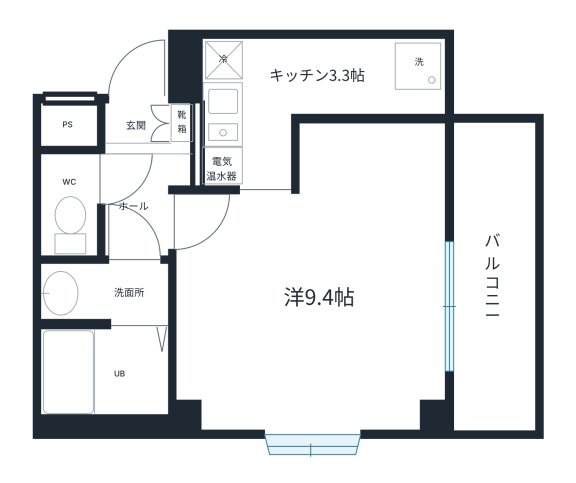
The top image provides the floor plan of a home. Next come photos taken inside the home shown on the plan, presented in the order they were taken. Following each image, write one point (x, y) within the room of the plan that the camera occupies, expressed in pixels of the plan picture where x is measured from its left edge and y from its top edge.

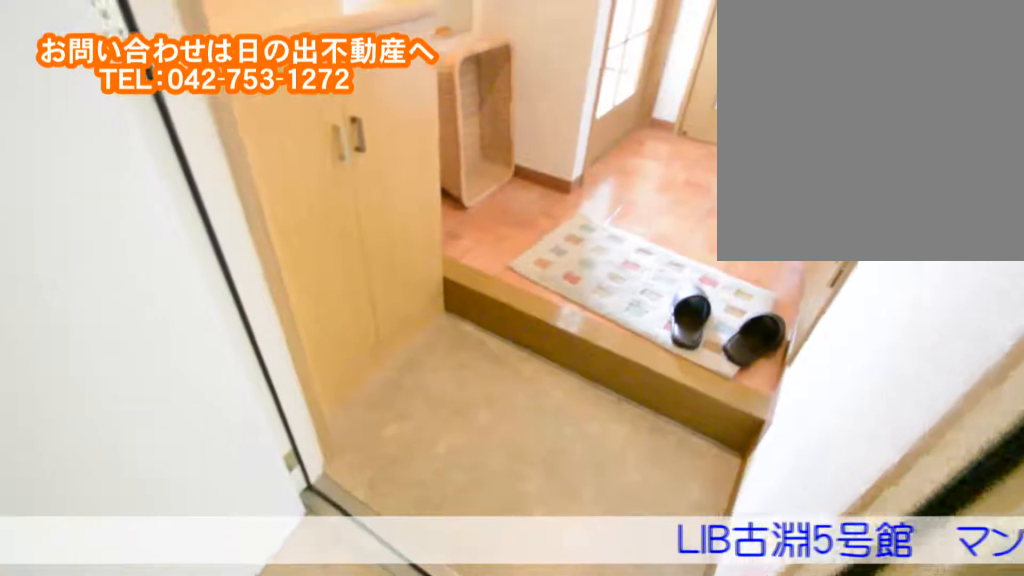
(143, 154)
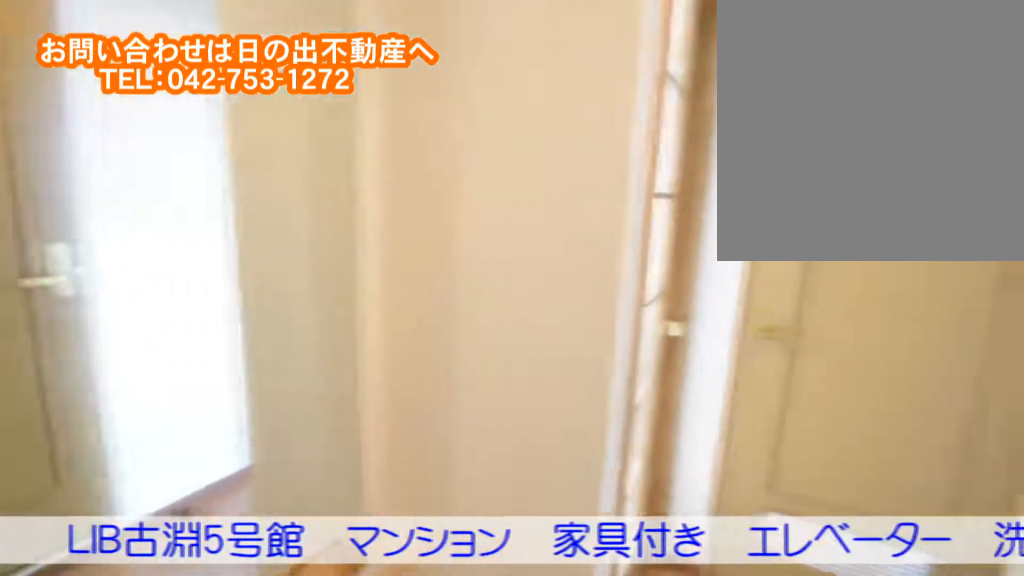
(143, 154)
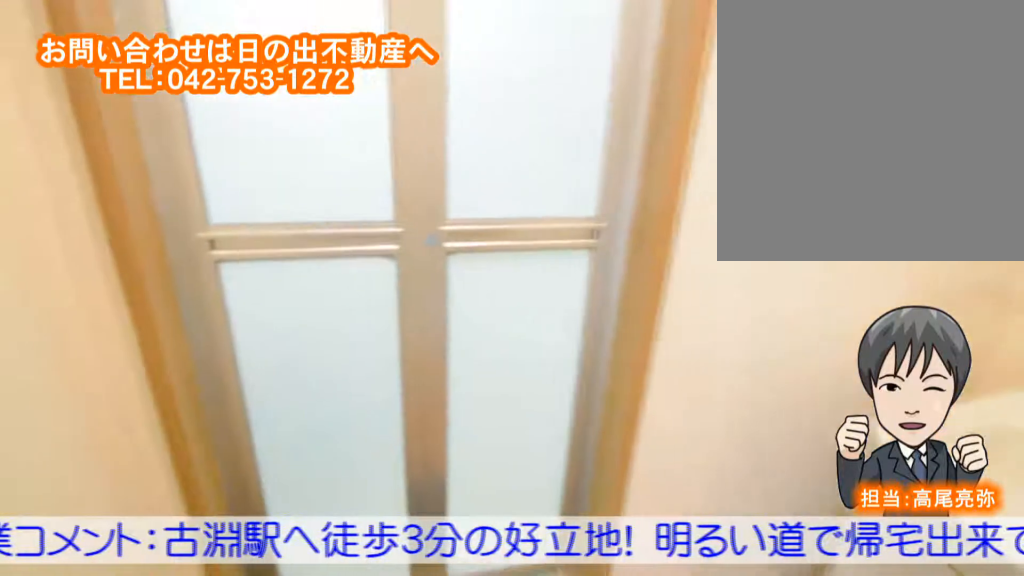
(99, 294)
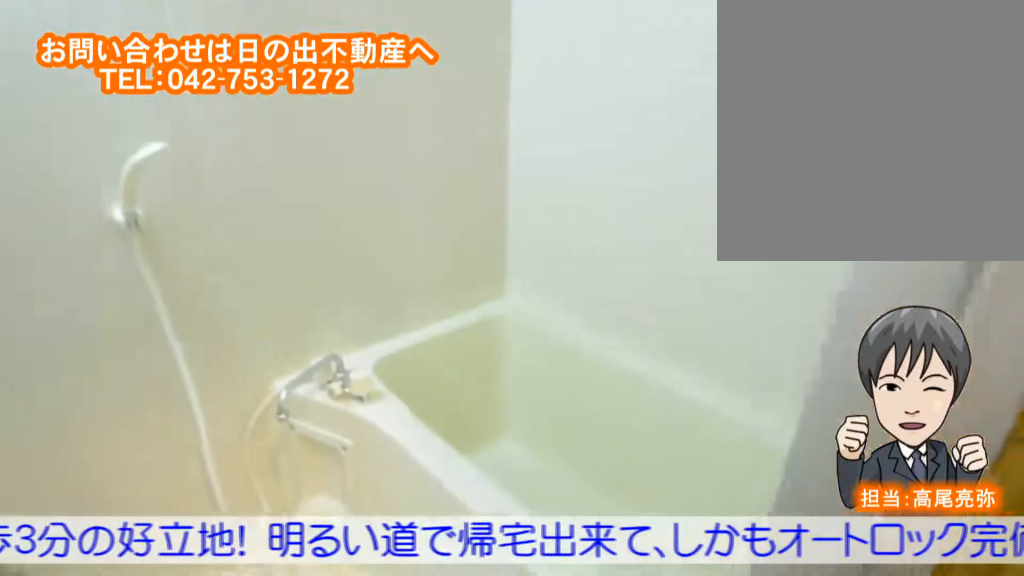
(94, 366)
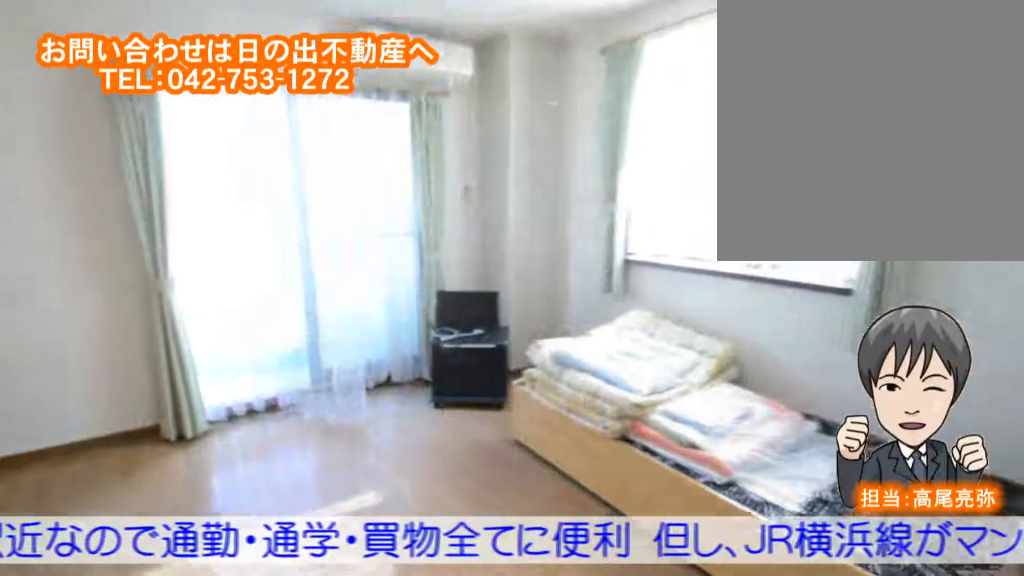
(326, 330)
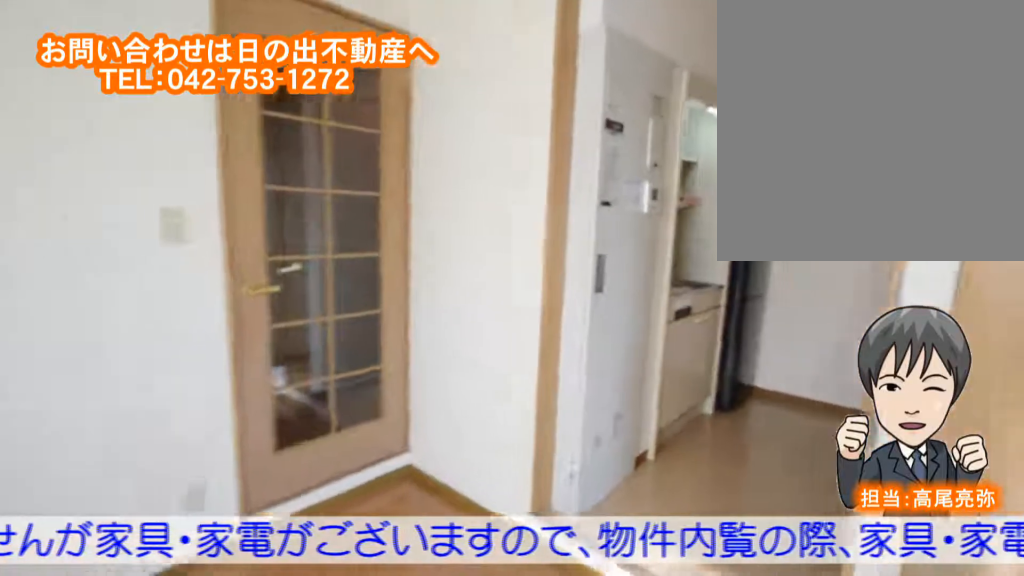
(326, 330)
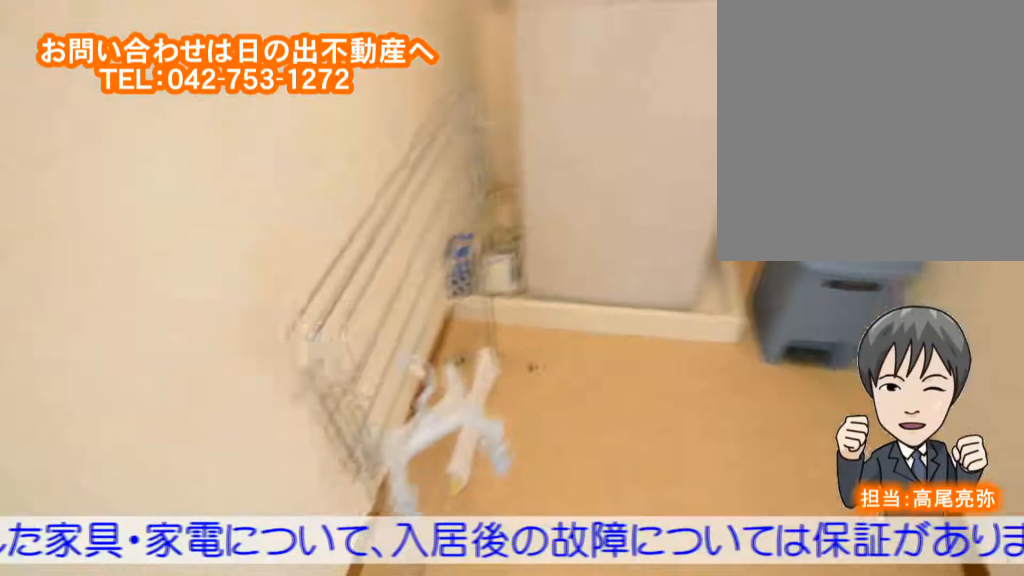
(287, 85)
